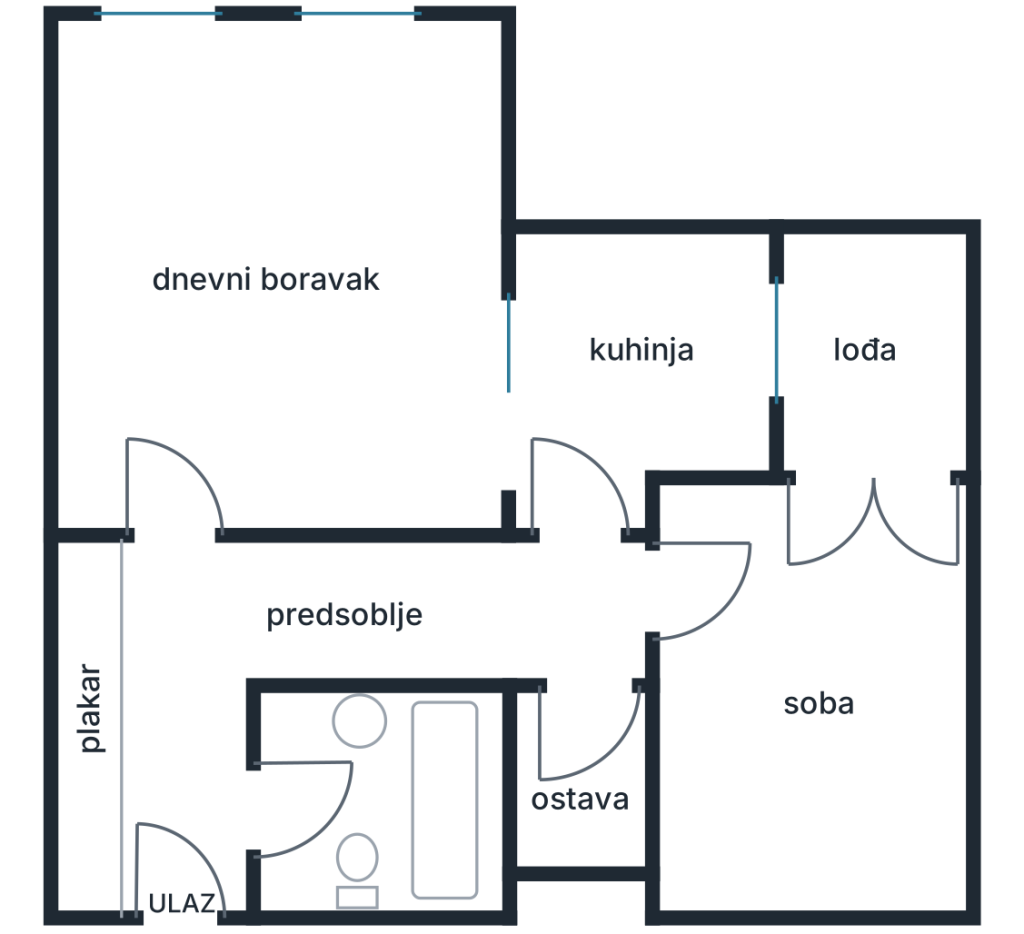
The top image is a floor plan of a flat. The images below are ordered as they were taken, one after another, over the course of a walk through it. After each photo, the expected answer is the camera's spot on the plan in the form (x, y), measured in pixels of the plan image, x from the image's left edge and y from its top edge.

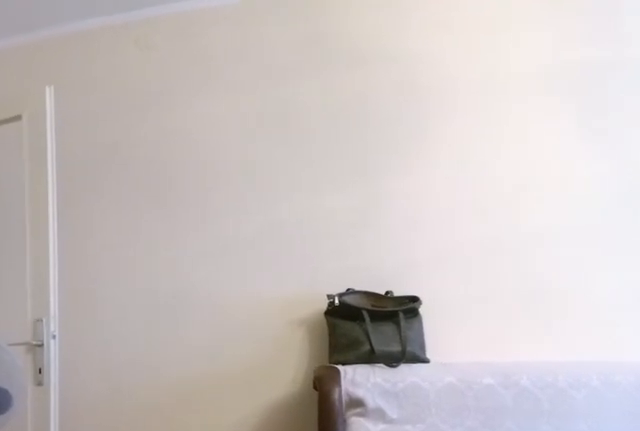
(438, 397)
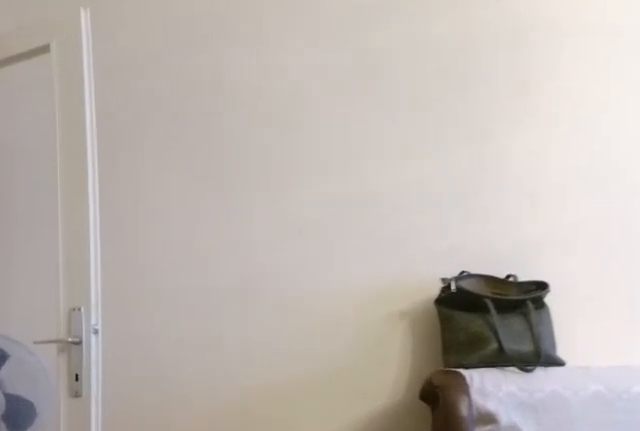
(338, 399)
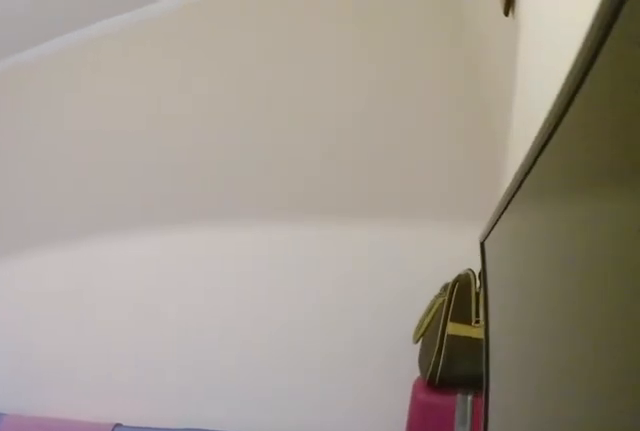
(654, 602)
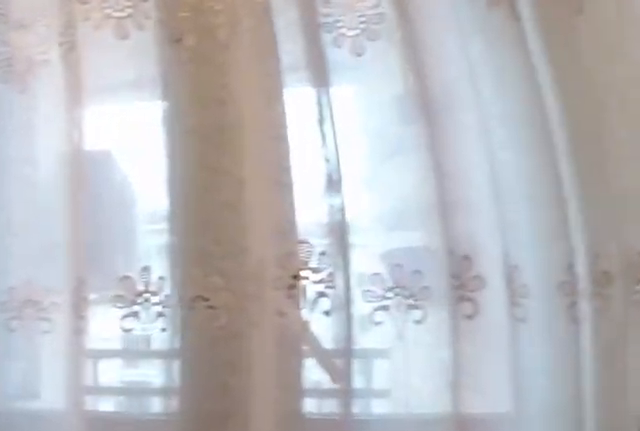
(943, 601)
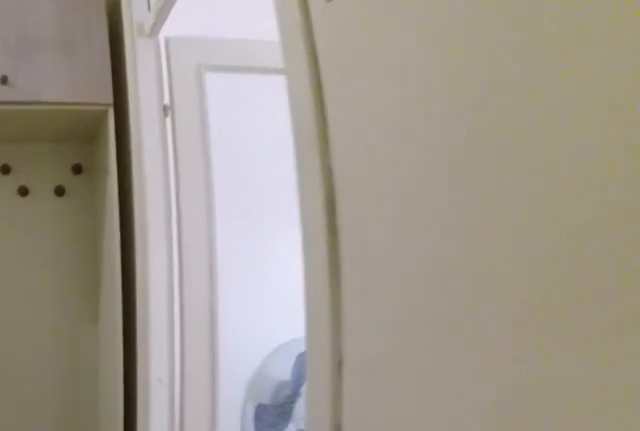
(335, 621)
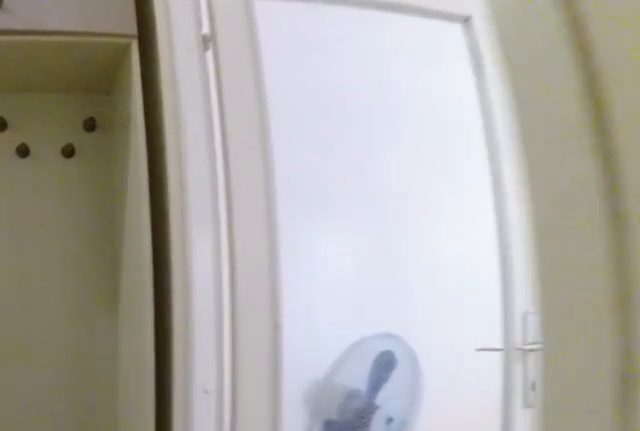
(293, 622)
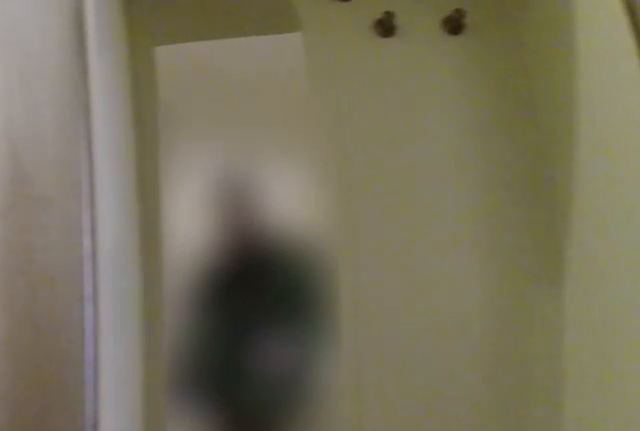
(177, 633)
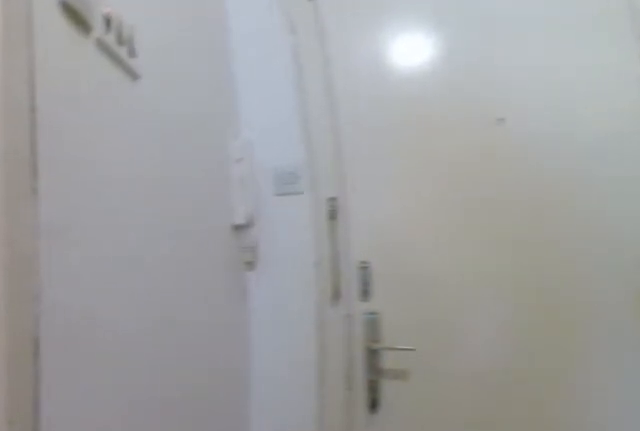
(177, 795)
